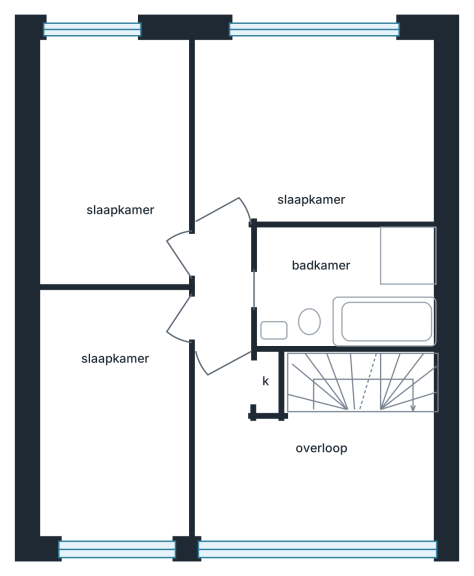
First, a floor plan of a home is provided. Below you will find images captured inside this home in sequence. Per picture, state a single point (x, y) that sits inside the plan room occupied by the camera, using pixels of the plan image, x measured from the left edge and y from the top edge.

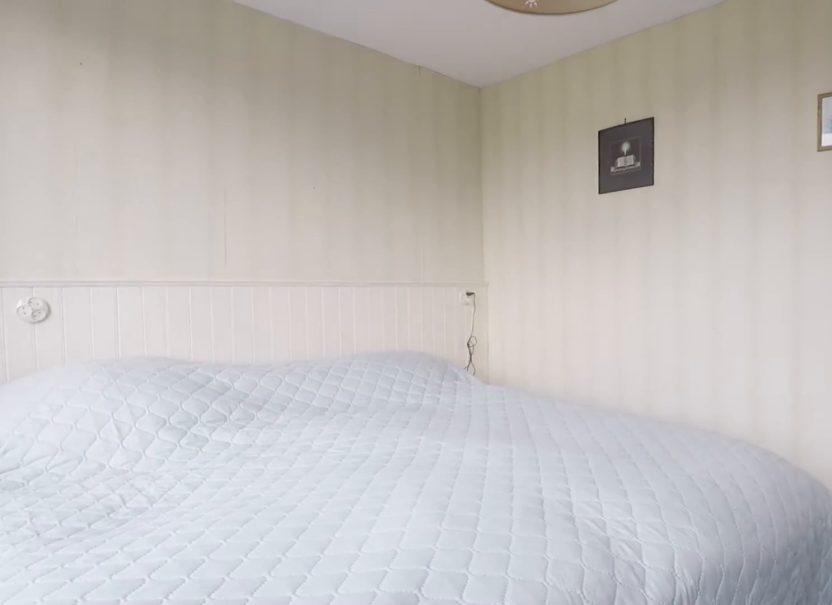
(322, 136)
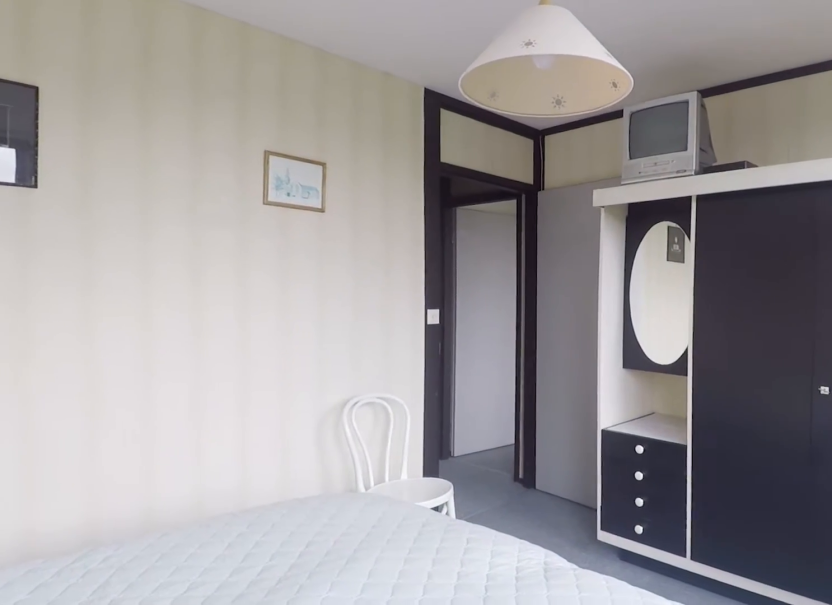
(322, 136)
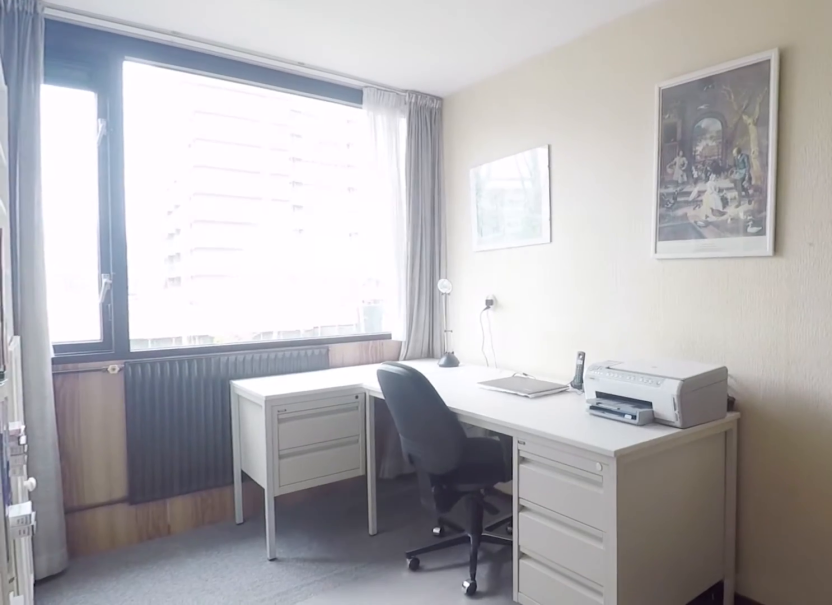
(118, 398)
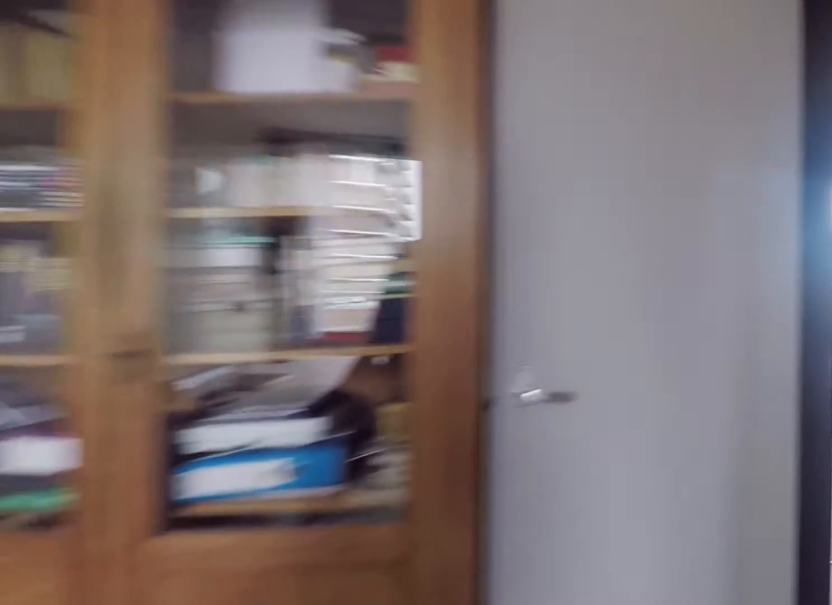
(118, 398)
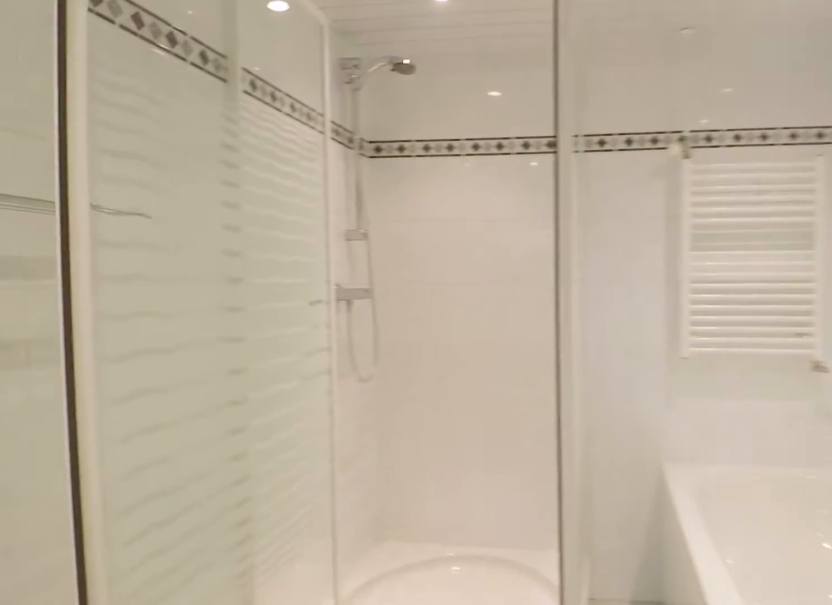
(349, 287)
